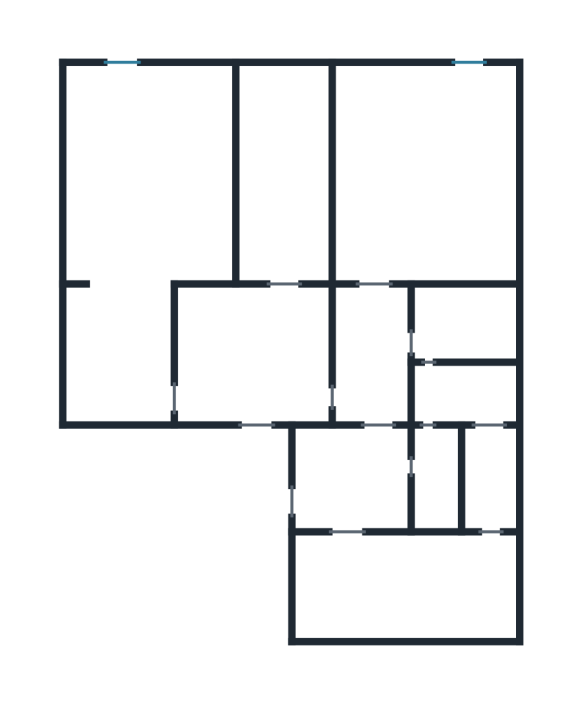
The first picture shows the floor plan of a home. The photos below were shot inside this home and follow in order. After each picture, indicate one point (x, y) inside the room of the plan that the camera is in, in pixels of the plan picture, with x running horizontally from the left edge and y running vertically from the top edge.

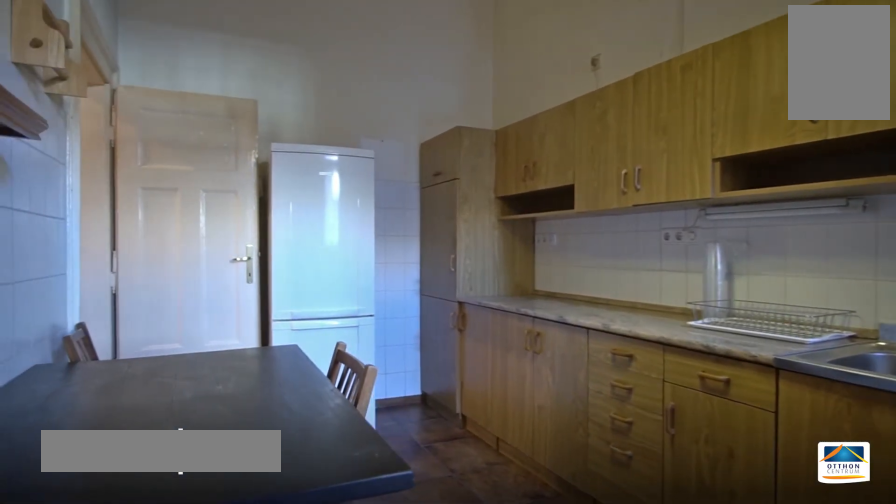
(401, 585)
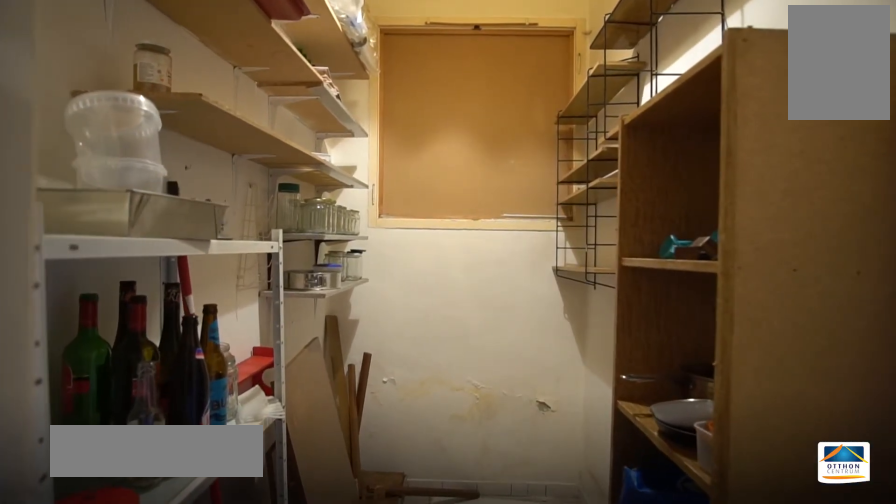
(488, 476)
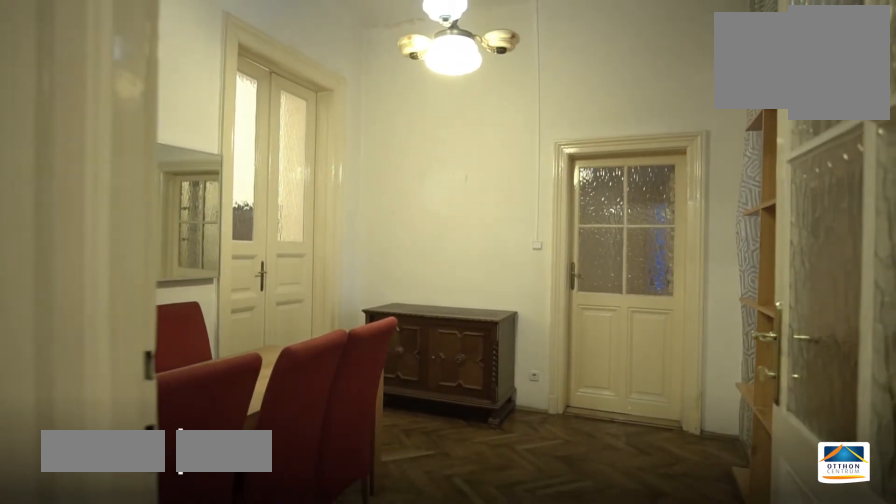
(247, 355)
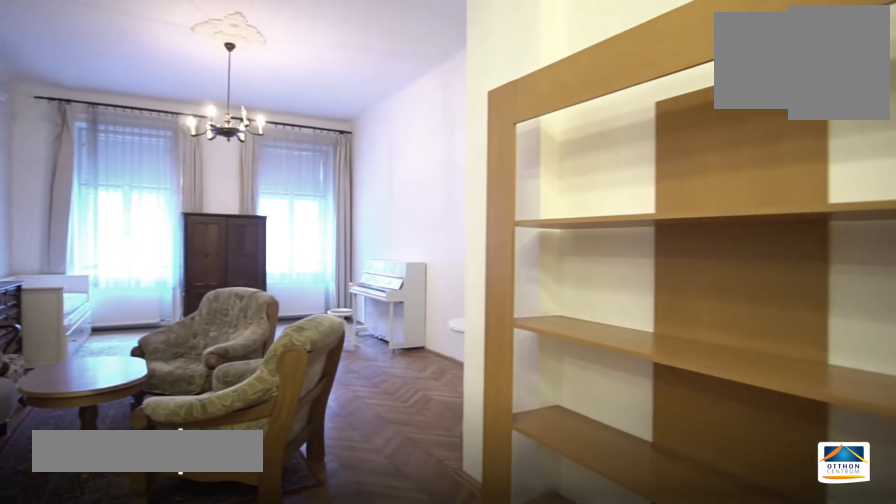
(156, 183)
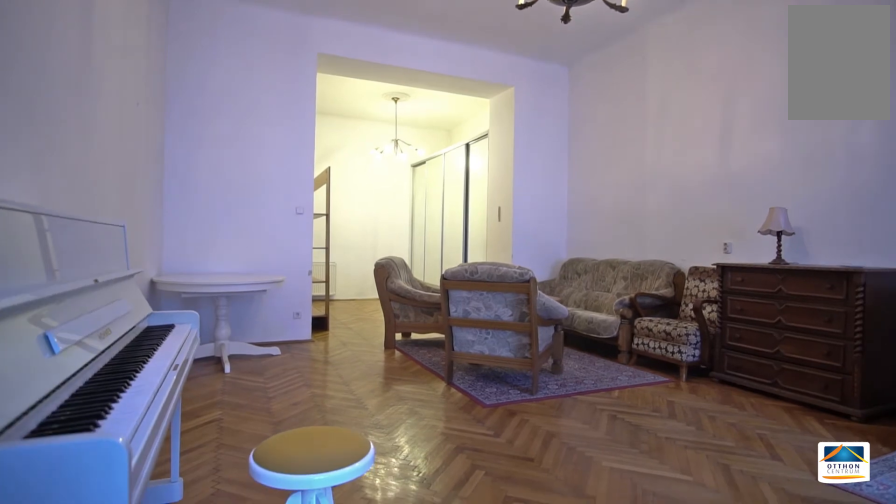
(155, 183)
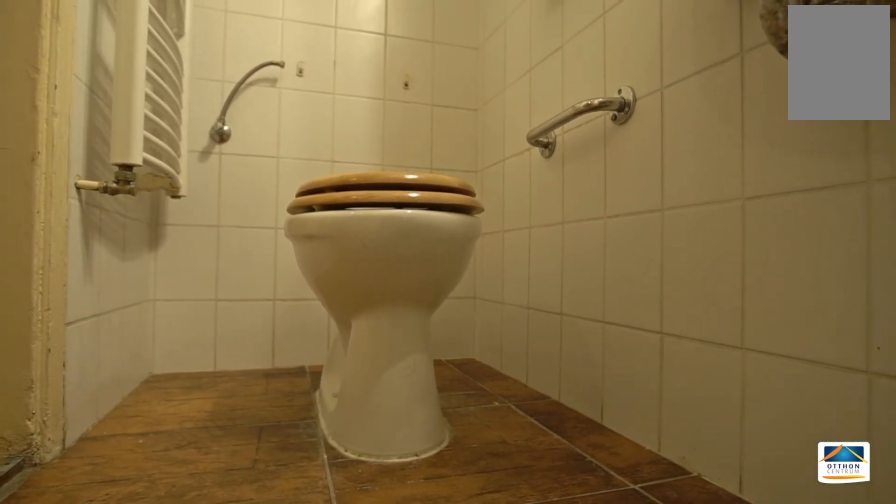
(441, 478)
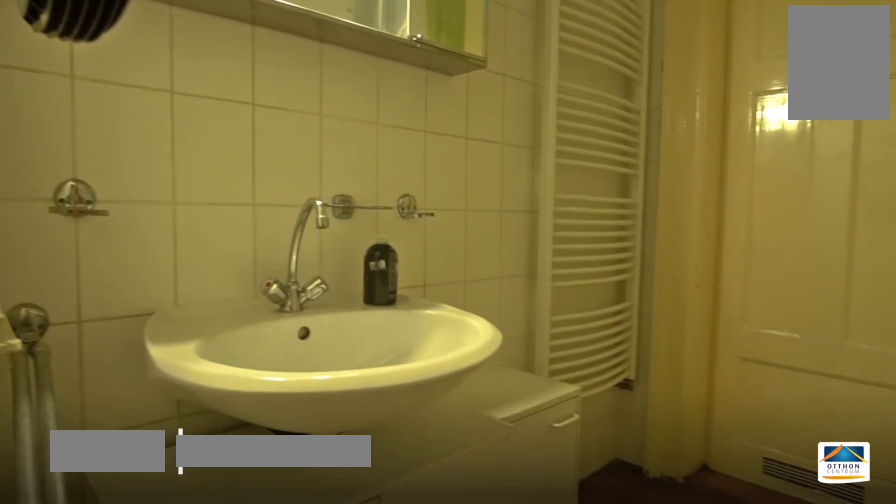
(461, 320)
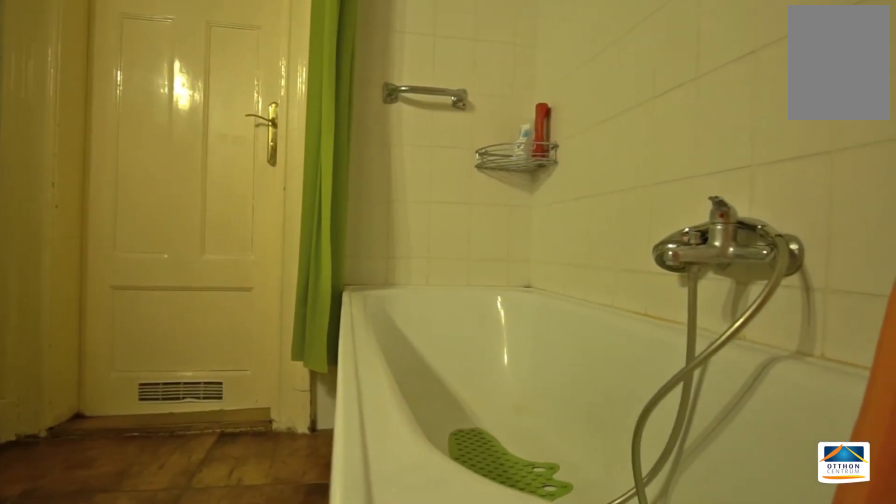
(462, 321)
